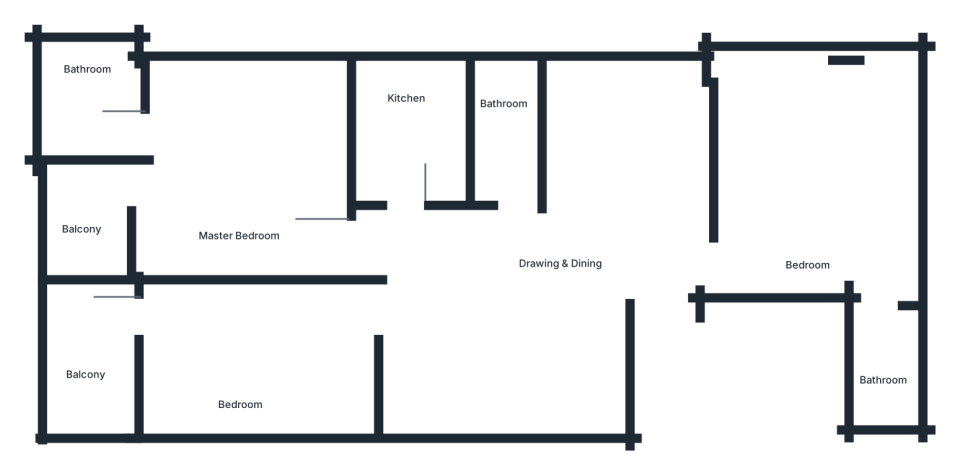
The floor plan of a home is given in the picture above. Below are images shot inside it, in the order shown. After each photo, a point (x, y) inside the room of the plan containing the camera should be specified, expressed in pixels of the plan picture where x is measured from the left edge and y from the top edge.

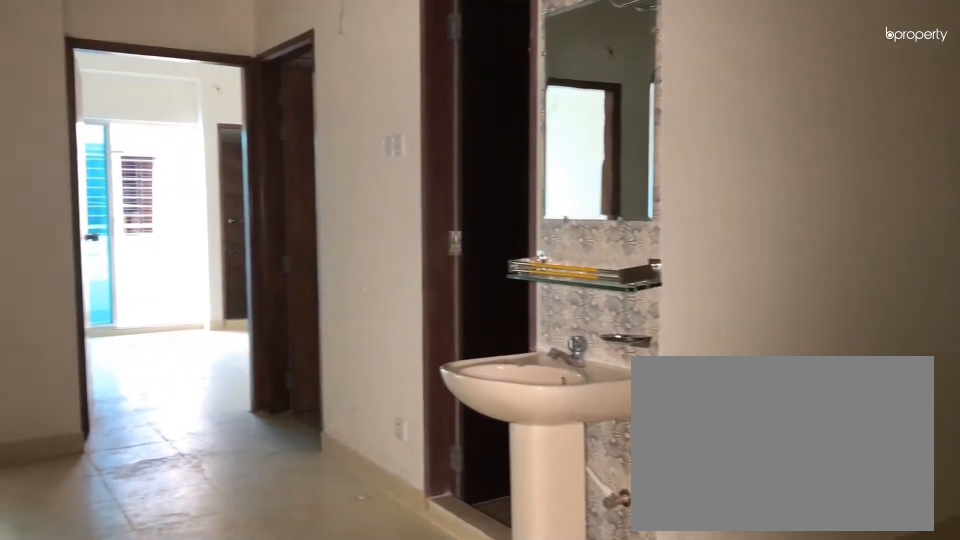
(562, 275)
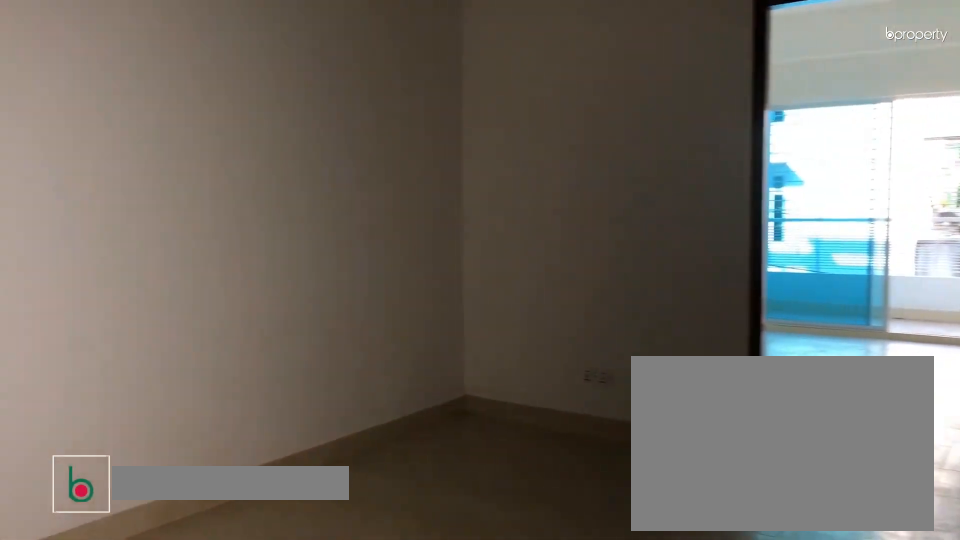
(562, 275)
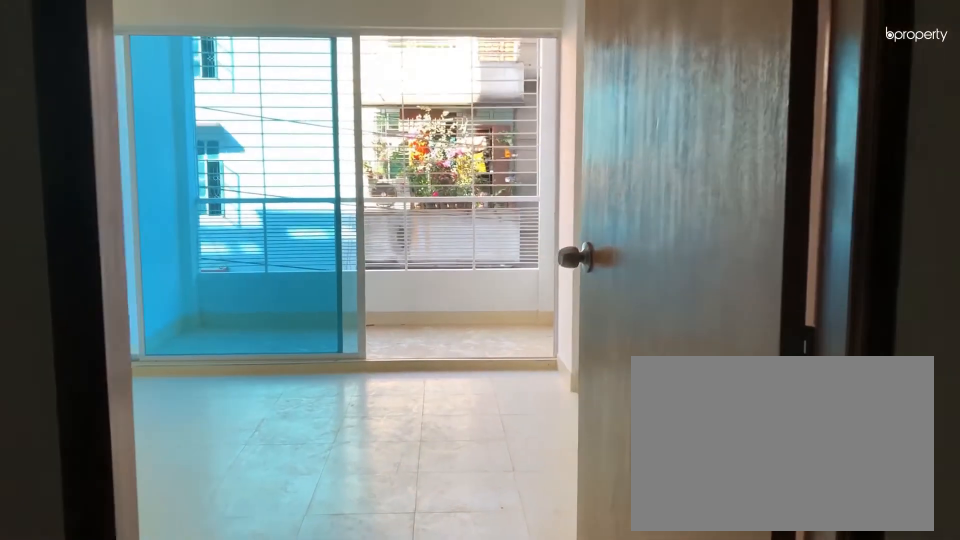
(386, 302)
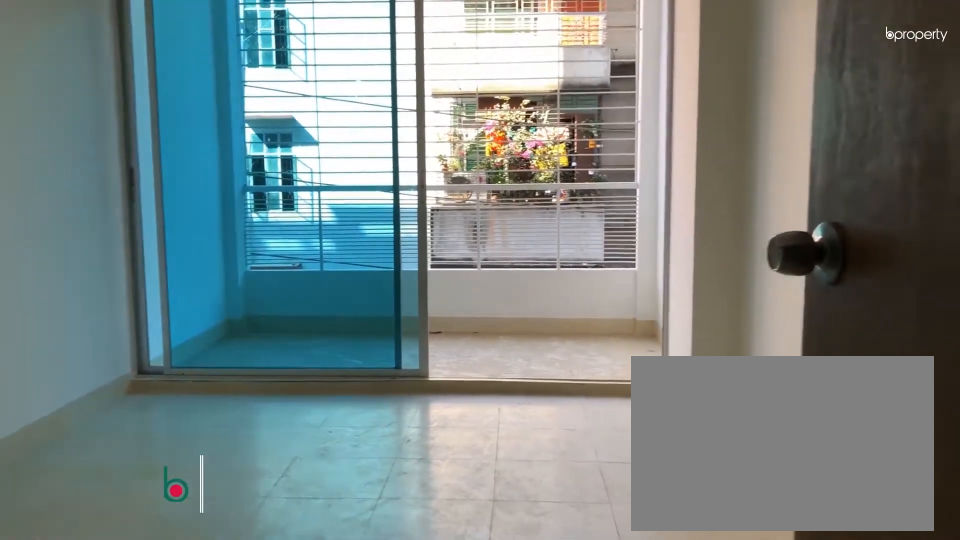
(241, 358)
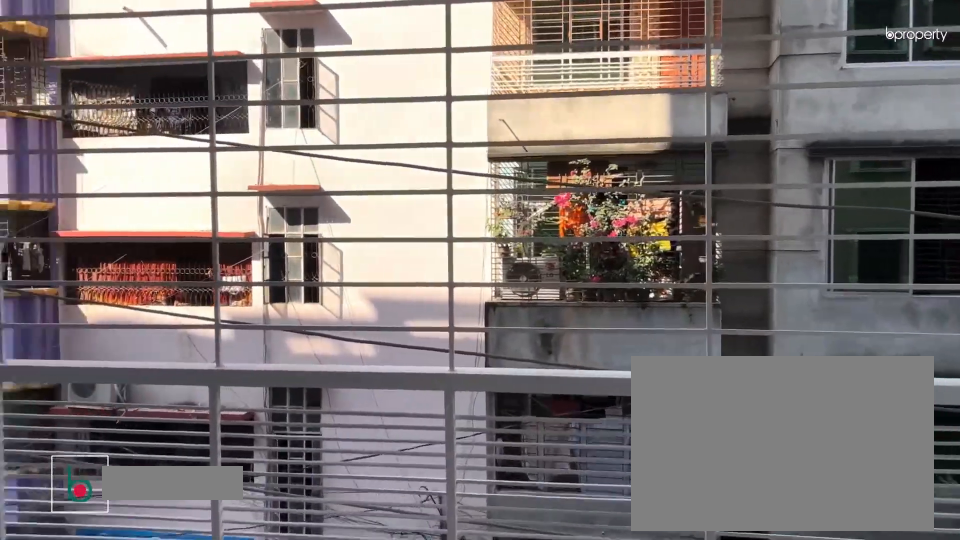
(81, 344)
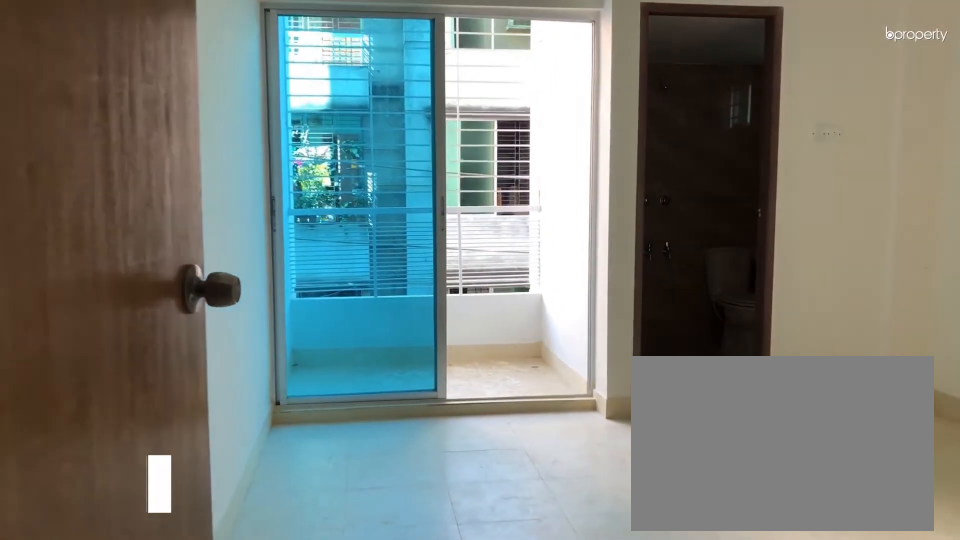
(233, 188)
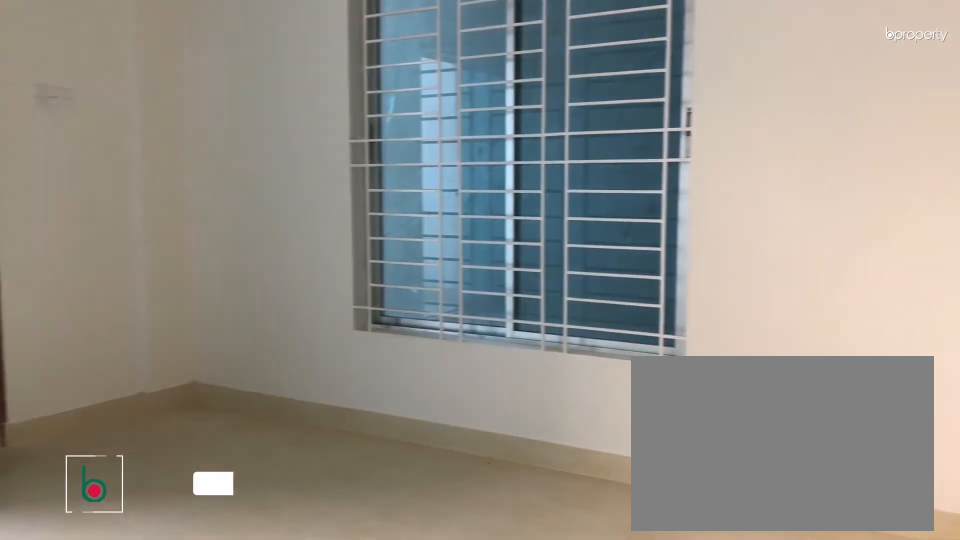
(233, 188)
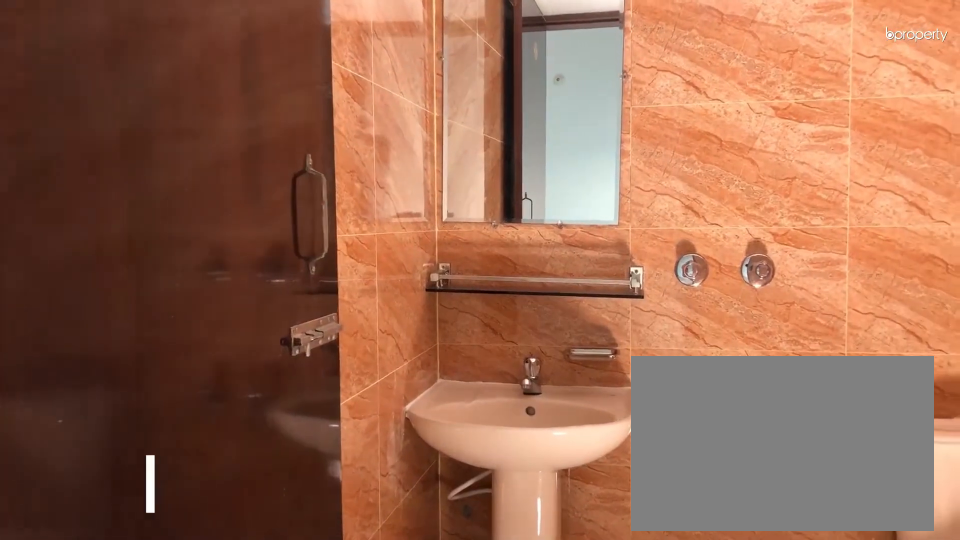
(136, 135)
